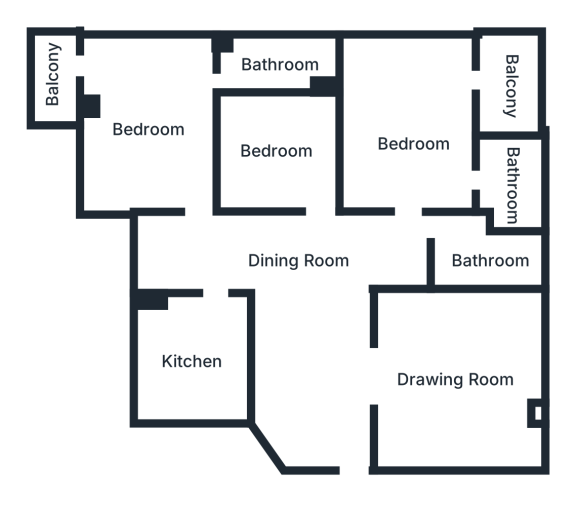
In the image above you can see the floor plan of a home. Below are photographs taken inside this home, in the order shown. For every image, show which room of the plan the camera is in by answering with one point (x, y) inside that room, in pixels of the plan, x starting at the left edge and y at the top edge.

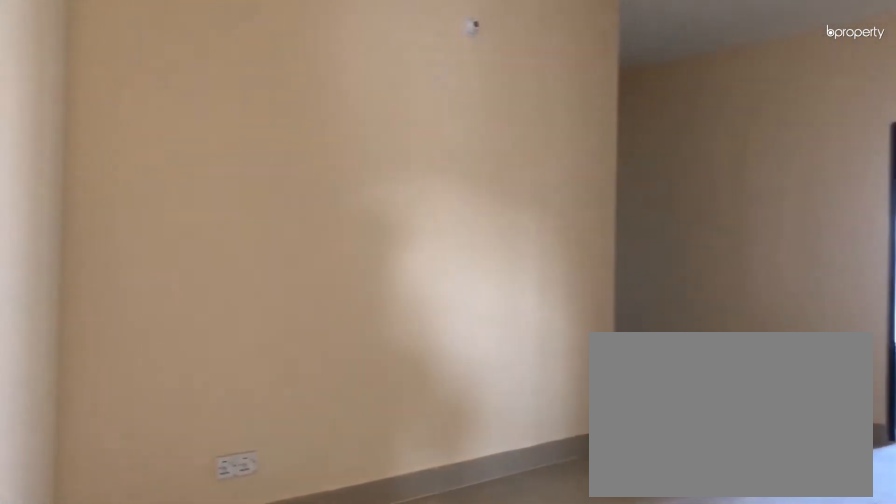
(302, 261)
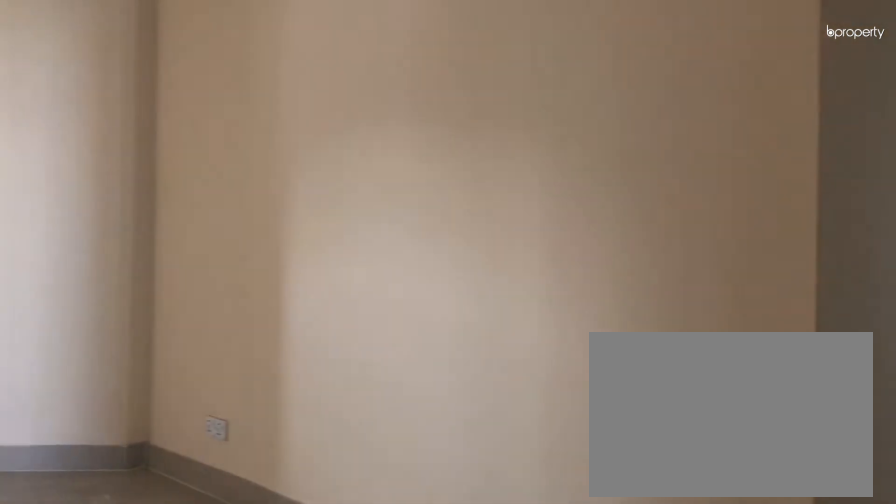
(302, 262)
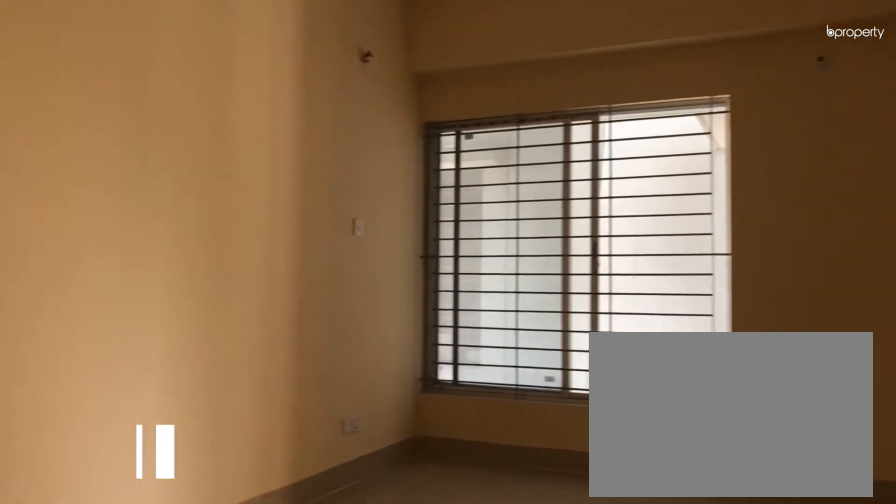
(459, 379)
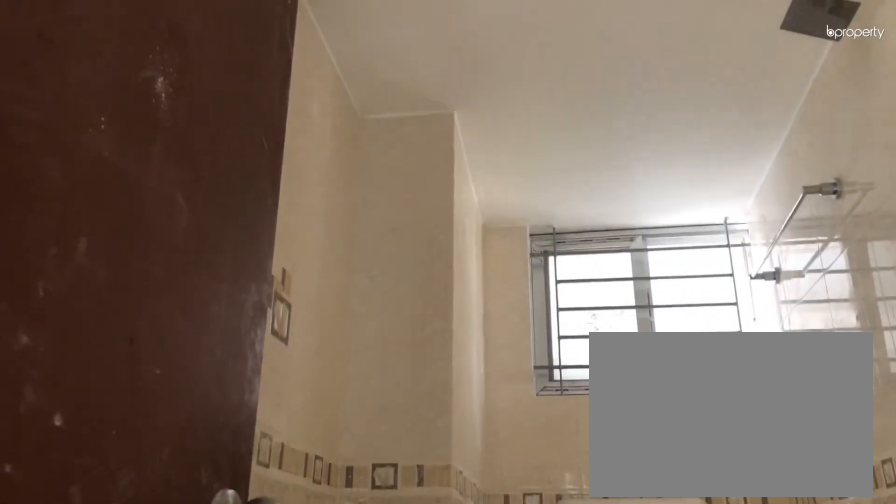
(486, 259)
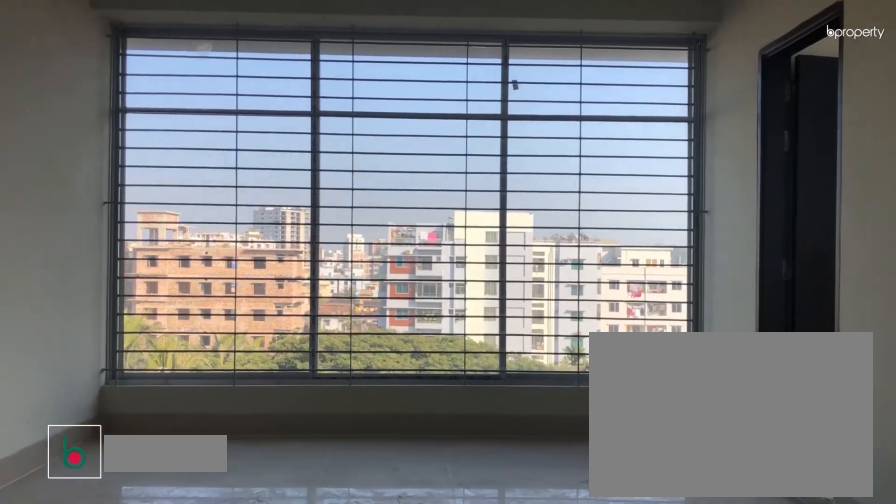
(414, 144)
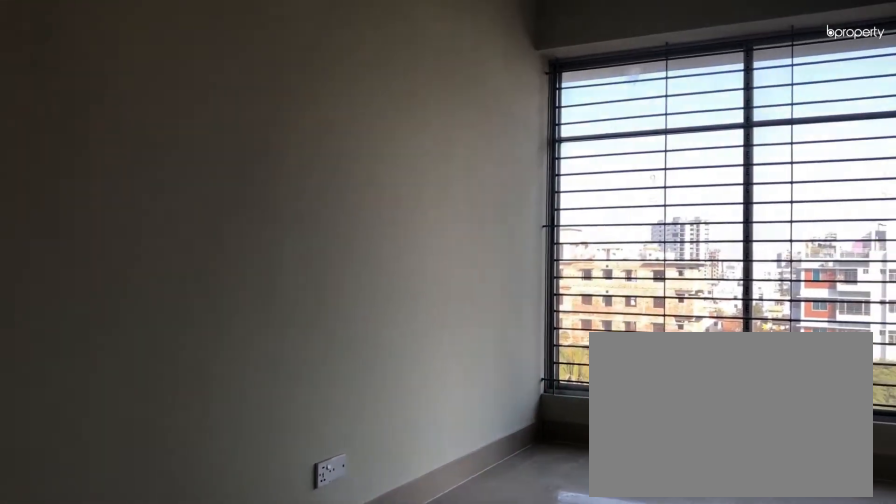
(415, 144)
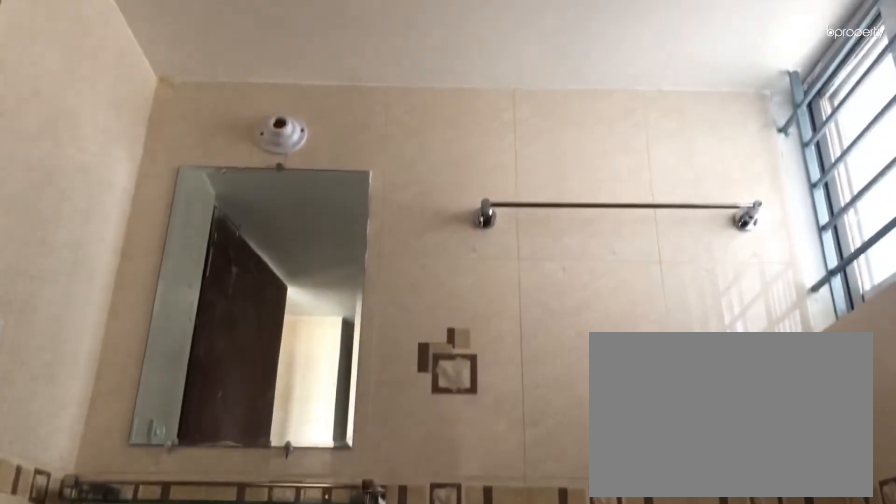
(514, 182)
